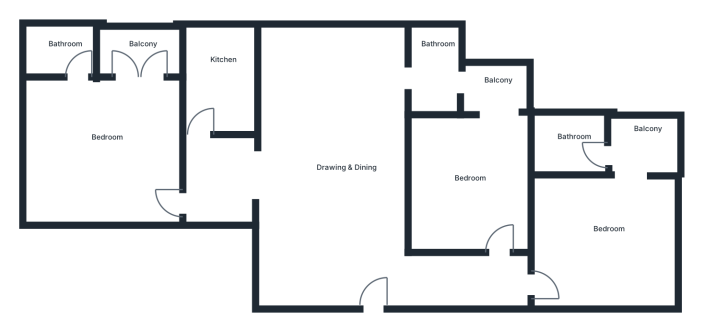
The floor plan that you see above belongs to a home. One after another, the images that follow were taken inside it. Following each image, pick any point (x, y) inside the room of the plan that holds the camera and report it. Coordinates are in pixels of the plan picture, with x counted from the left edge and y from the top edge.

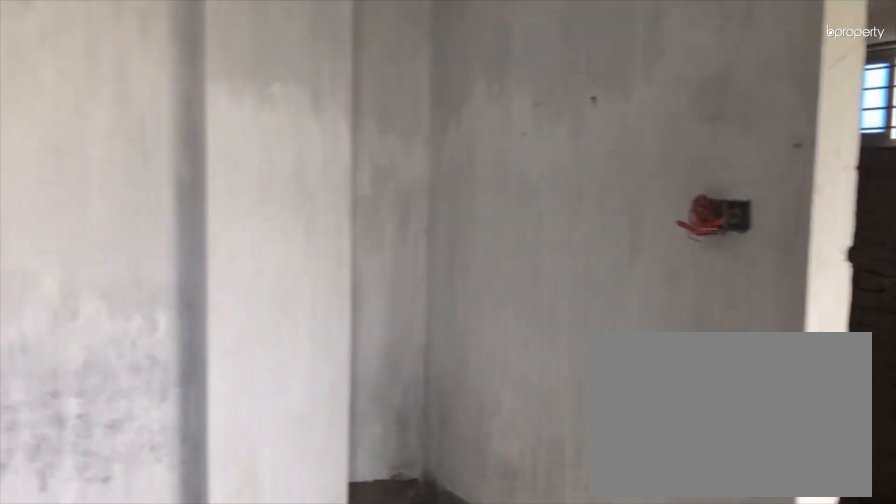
(615, 230)
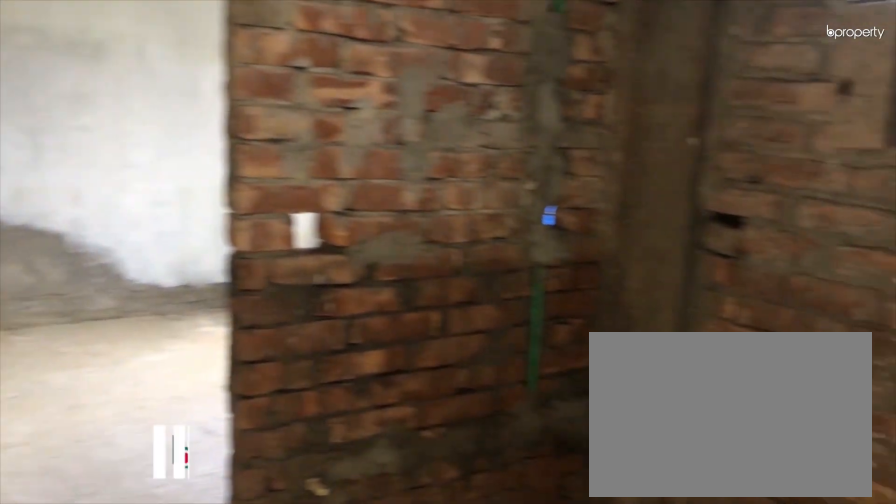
(442, 78)
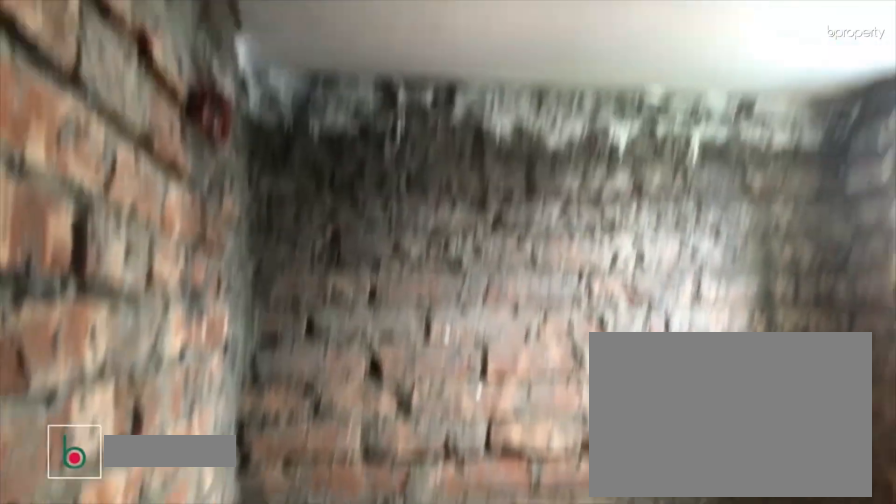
(69, 49)
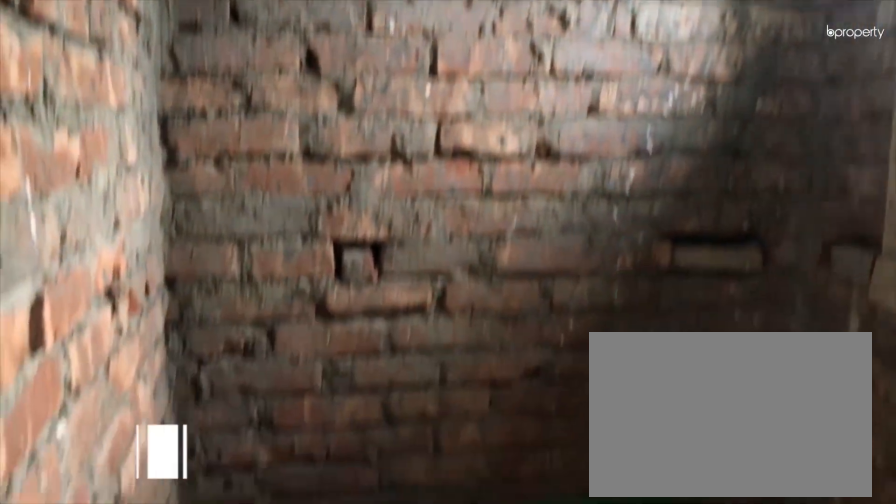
(69, 49)
